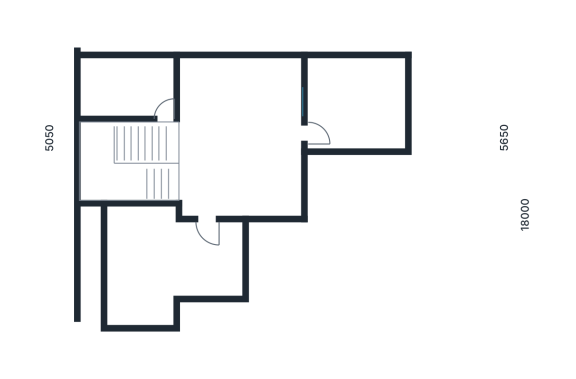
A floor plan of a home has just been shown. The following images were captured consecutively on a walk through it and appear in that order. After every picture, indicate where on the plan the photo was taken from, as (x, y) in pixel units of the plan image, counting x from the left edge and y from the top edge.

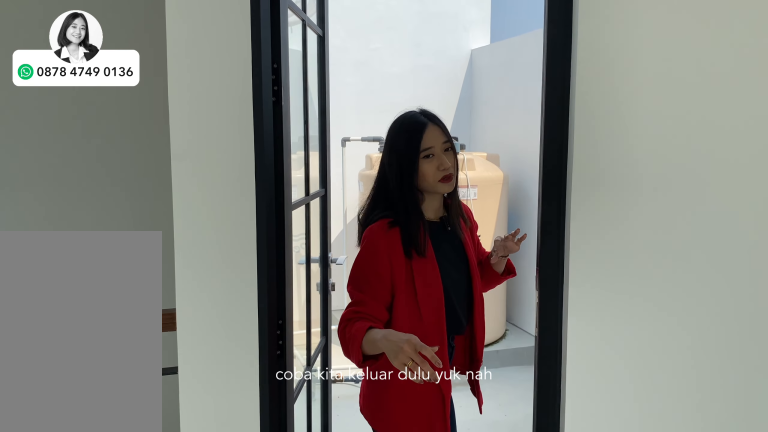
(236, 135)
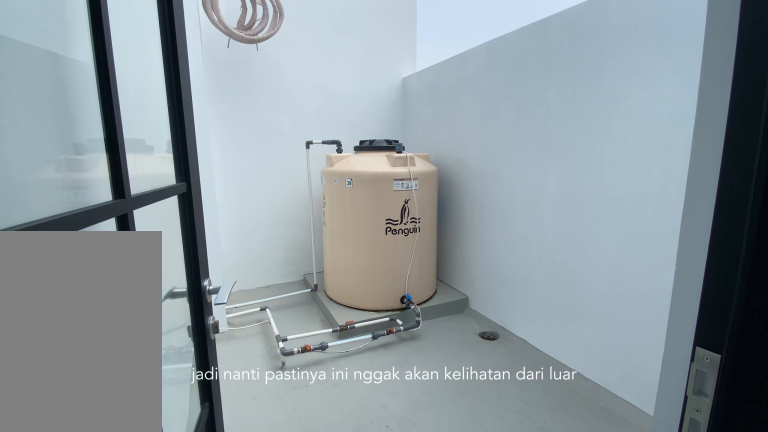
(128, 82)
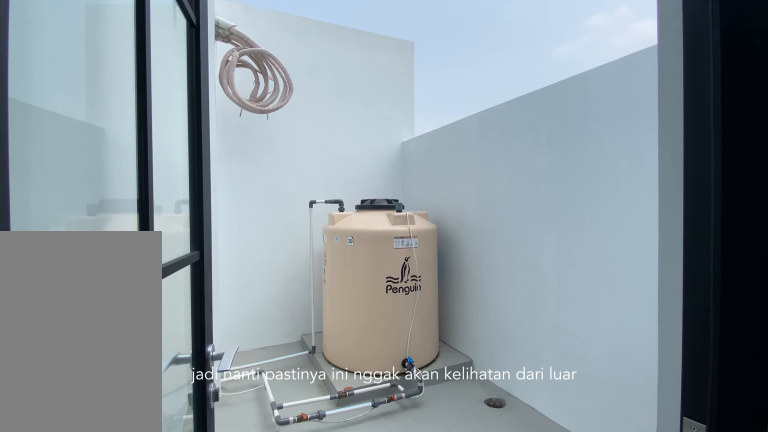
(128, 82)
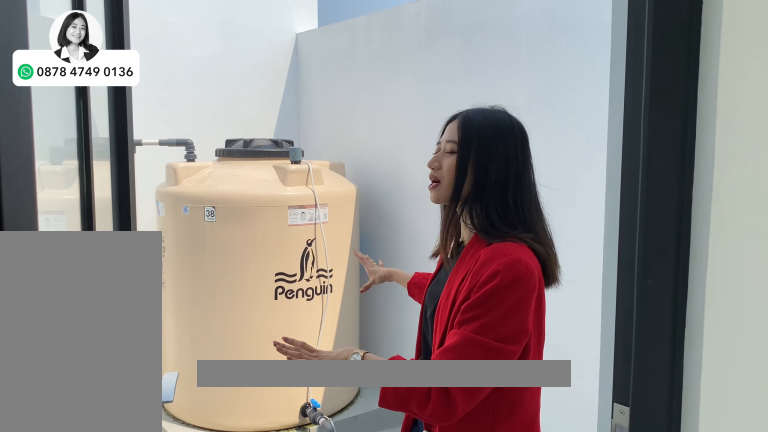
(128, 82)
